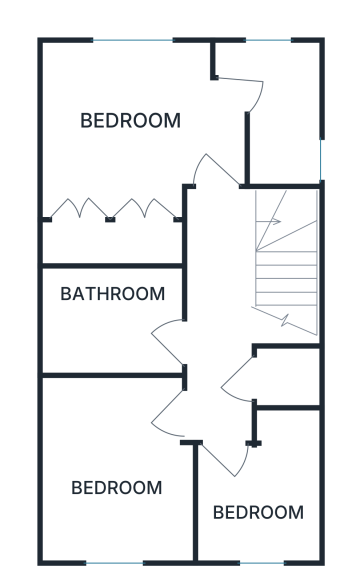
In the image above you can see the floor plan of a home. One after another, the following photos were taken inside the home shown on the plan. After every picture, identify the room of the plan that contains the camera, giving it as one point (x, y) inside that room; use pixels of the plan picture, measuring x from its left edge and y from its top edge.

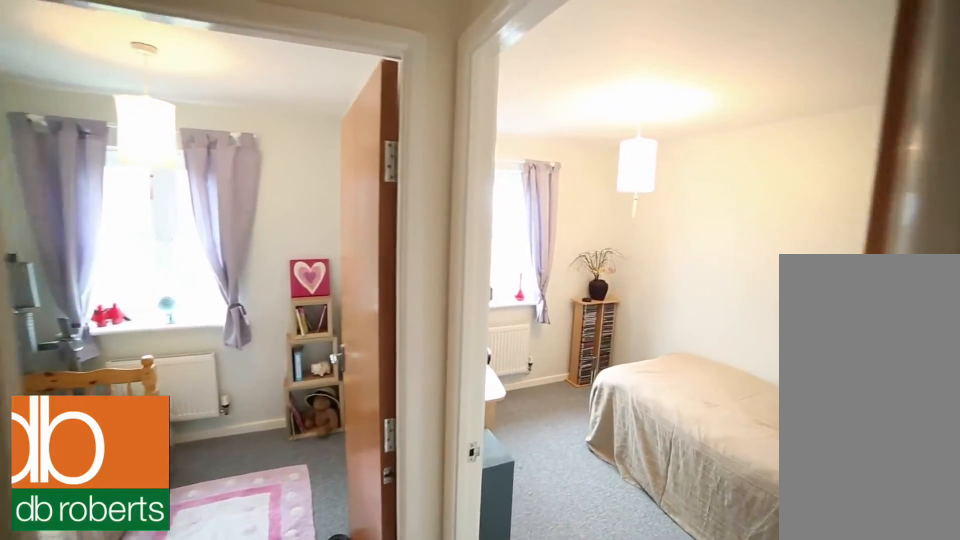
(219, 317)
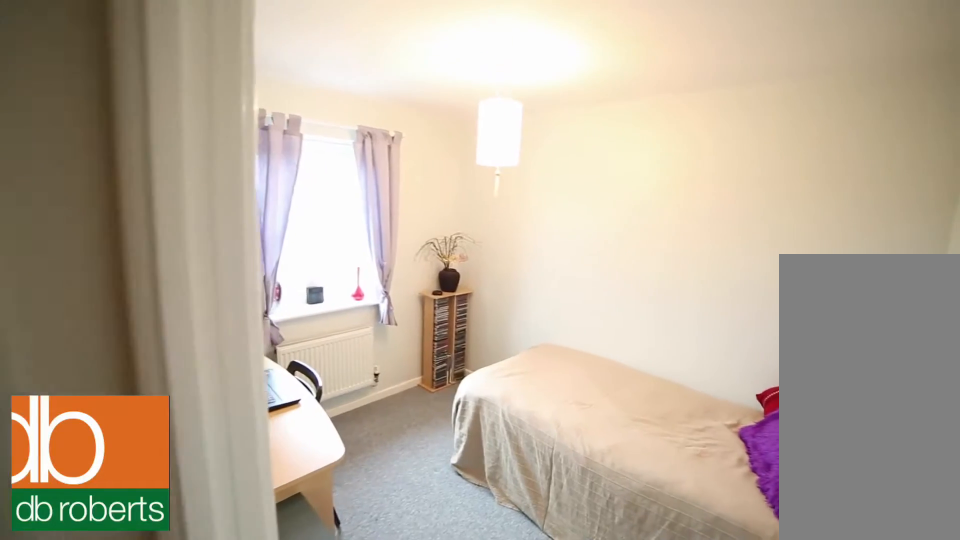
(114, 471)
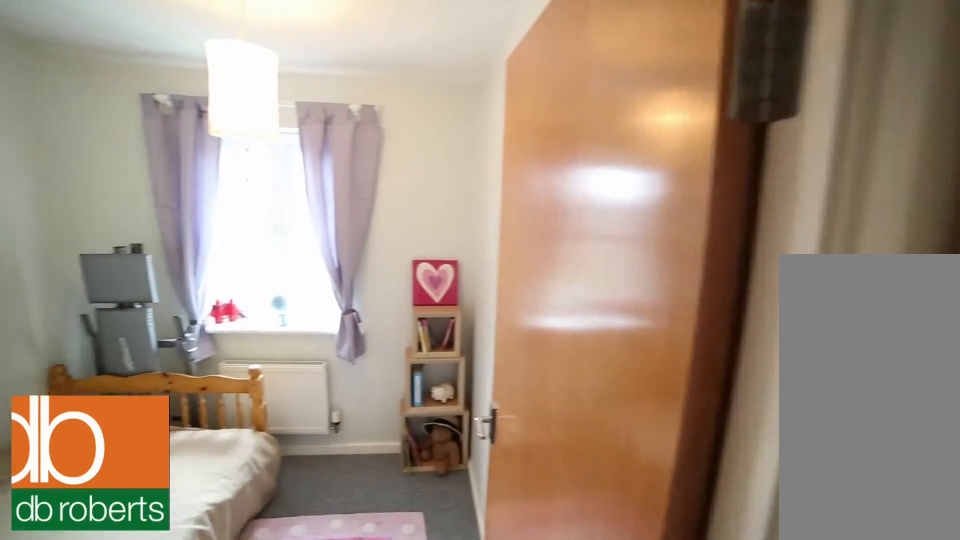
(264, 493)
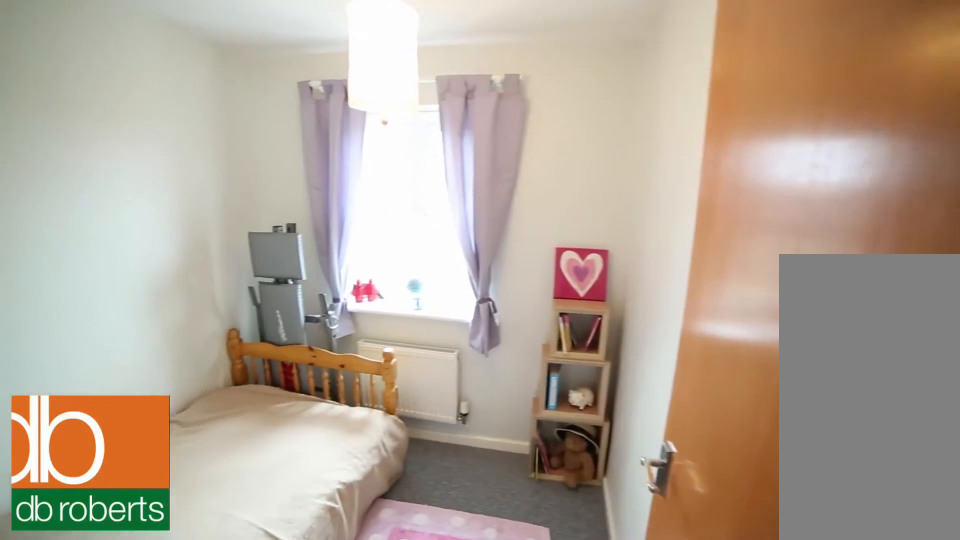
(264, 493)
